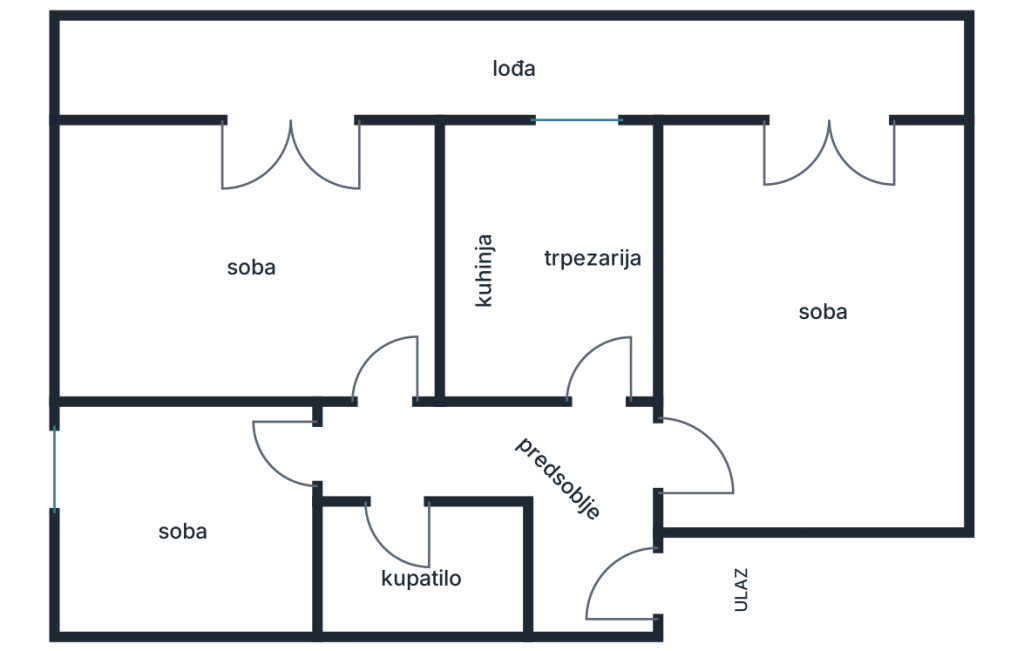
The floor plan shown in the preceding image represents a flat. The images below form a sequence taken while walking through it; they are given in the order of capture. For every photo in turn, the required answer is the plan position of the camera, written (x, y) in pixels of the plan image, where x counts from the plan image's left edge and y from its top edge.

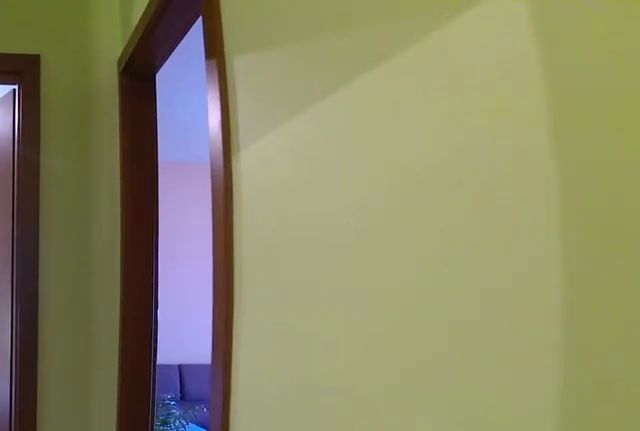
(564, 449)
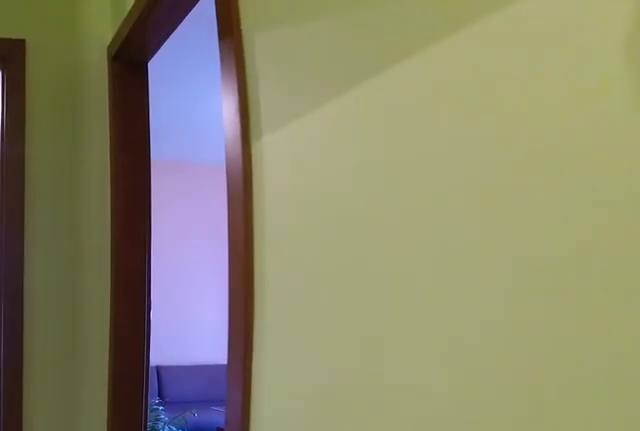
(543, 447)
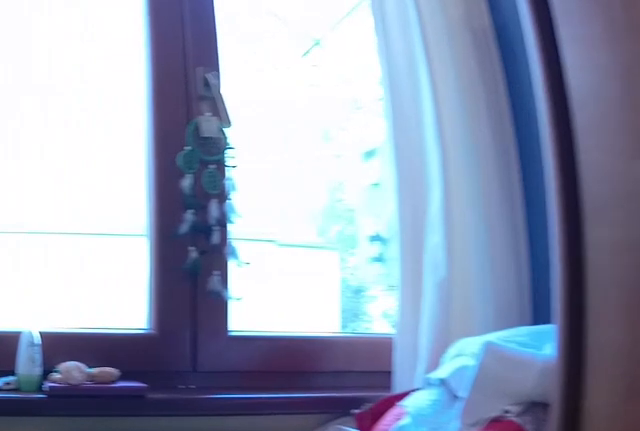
(198, 452)
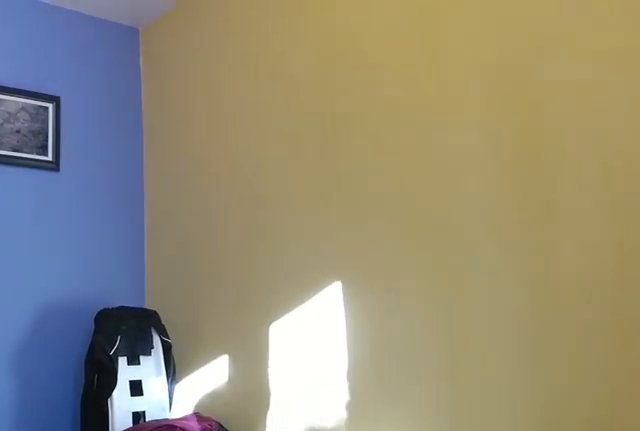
(108, 436)
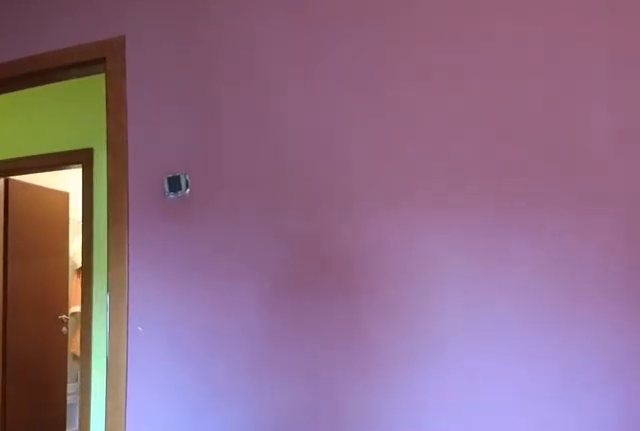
(257, 252)
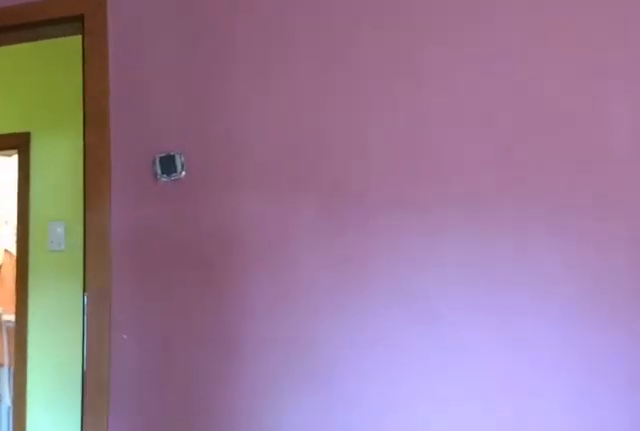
(287, 270)
